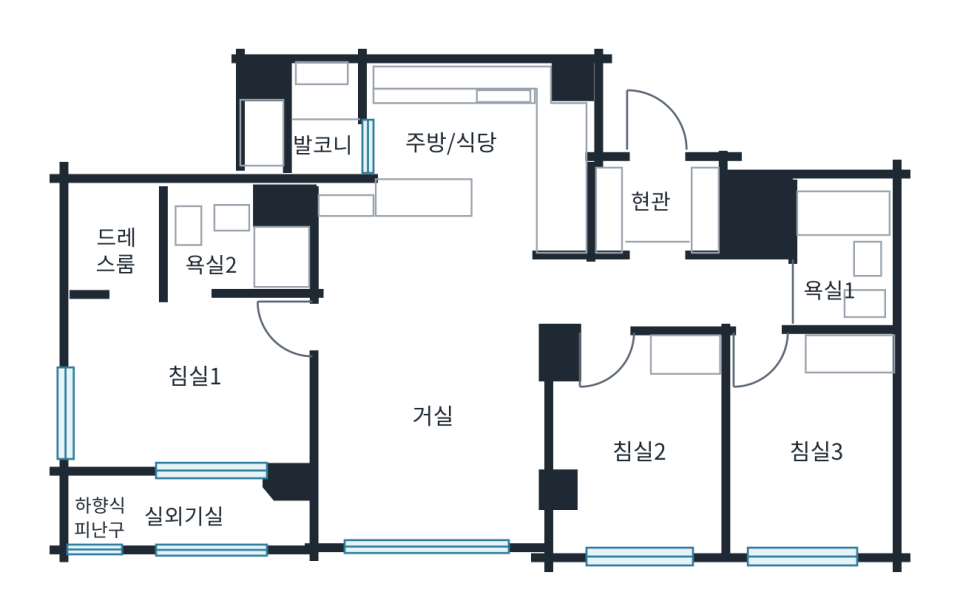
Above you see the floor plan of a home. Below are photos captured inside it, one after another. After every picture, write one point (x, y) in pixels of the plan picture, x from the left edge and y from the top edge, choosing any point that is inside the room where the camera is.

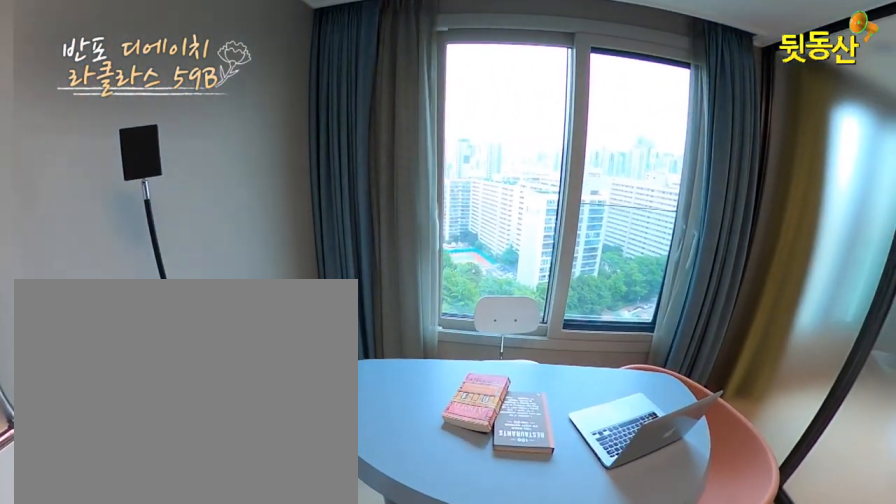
(826, 460)
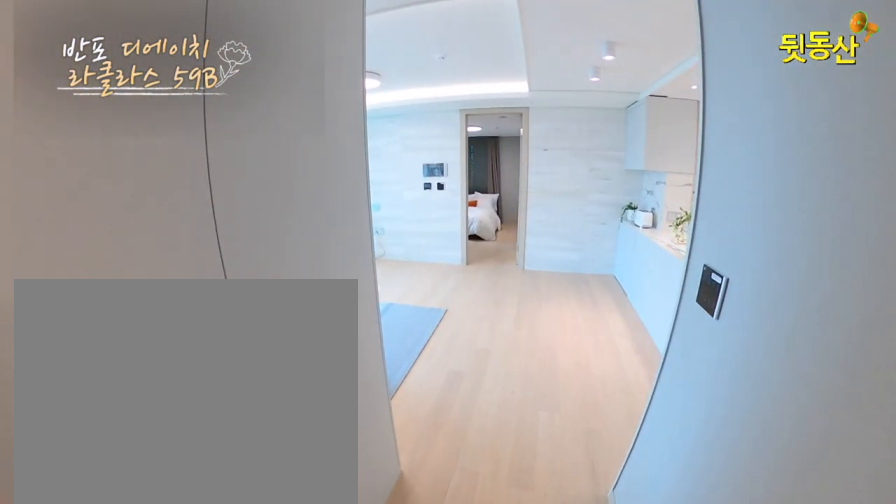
(666, 449)
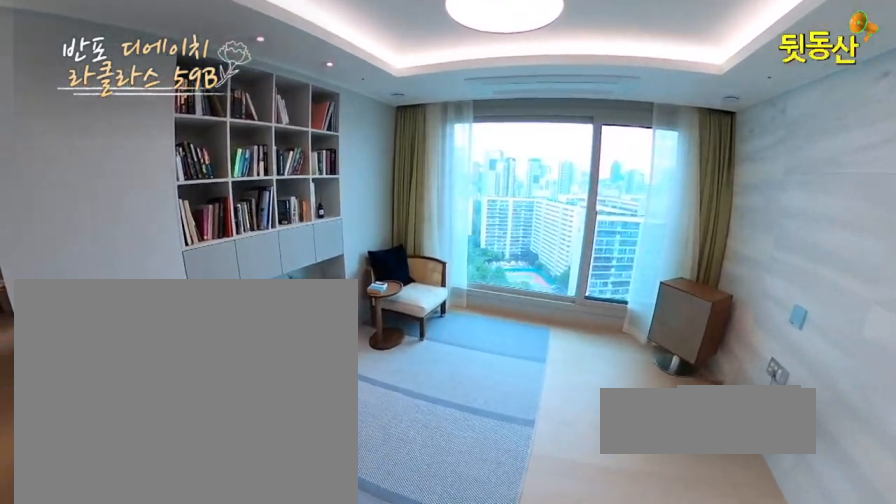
(432, 420)
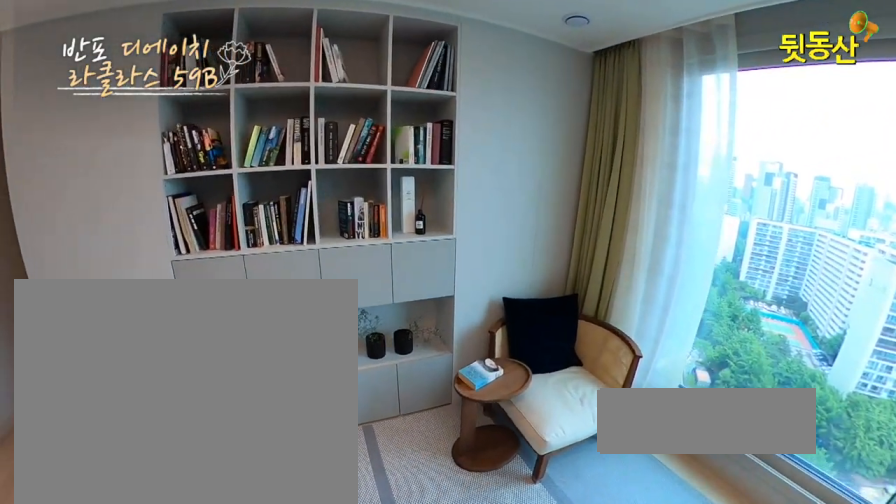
(432, 420)
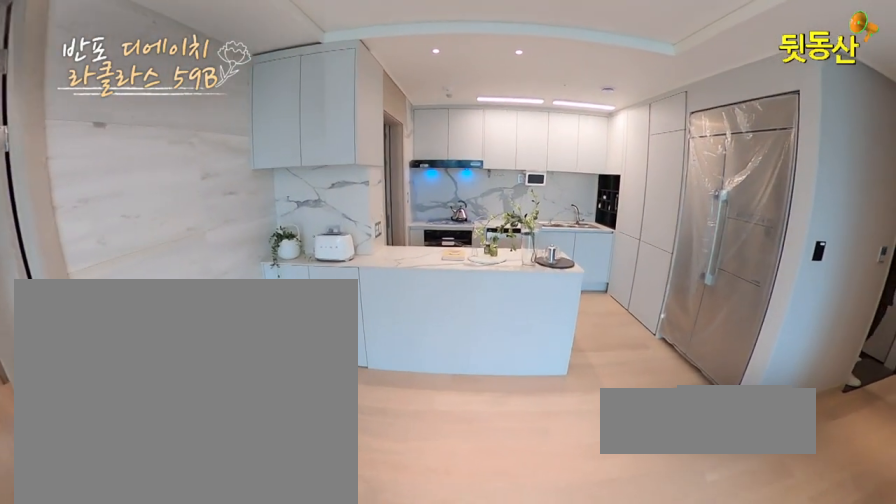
(484, 174)
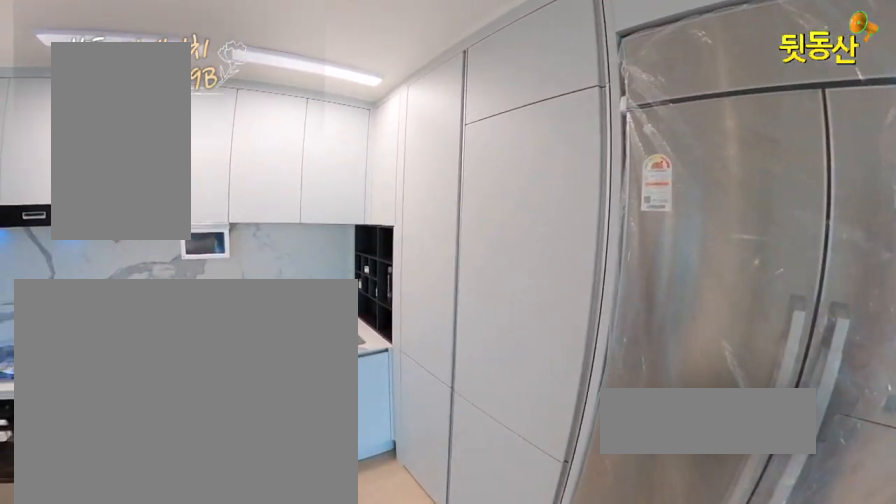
(484, 174)
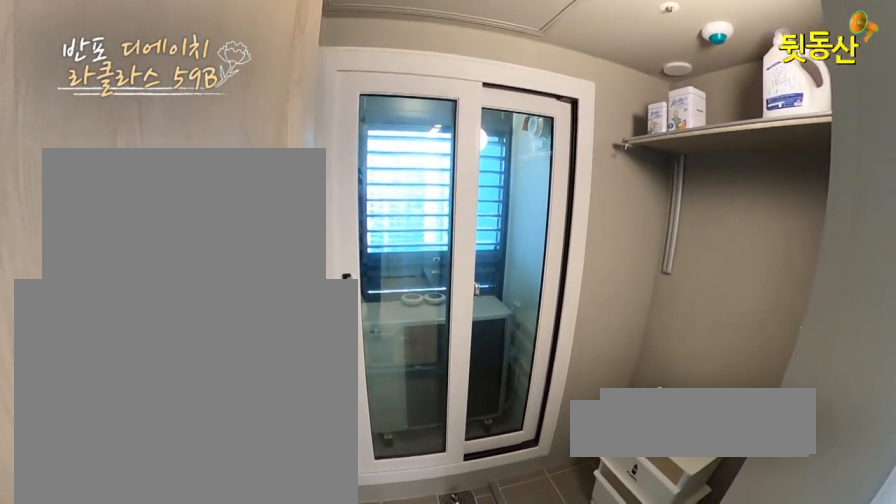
(317, 125)
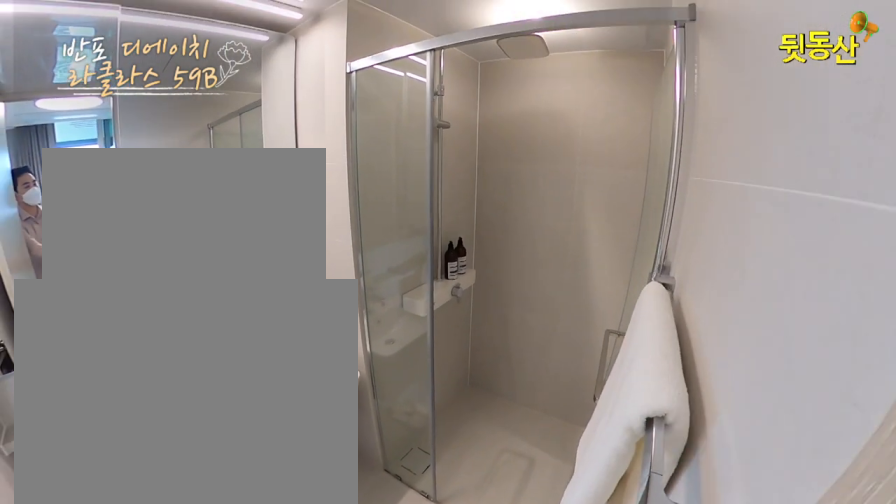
(224, 256)
